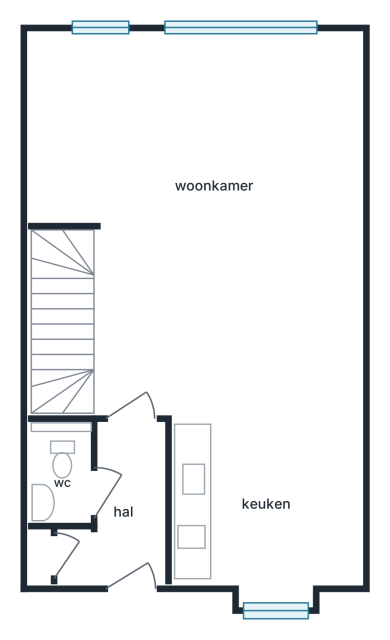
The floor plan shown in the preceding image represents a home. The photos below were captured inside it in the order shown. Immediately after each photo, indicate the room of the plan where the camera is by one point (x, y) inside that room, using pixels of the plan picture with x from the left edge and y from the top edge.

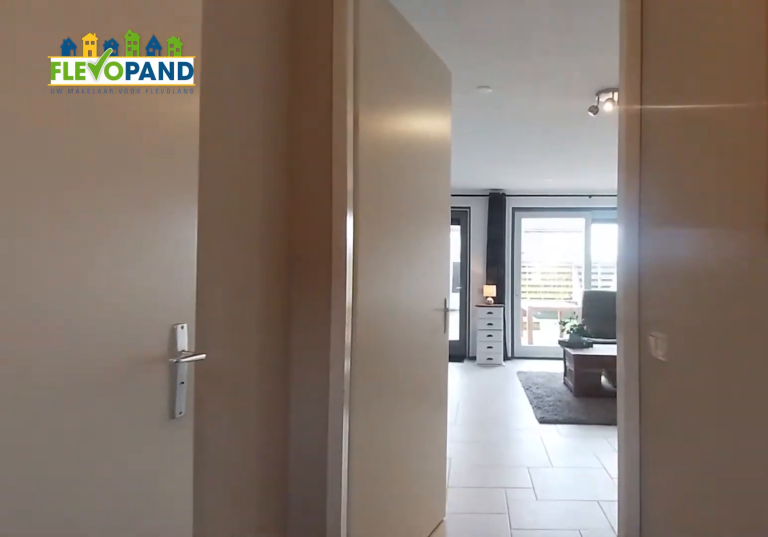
(123, 511)
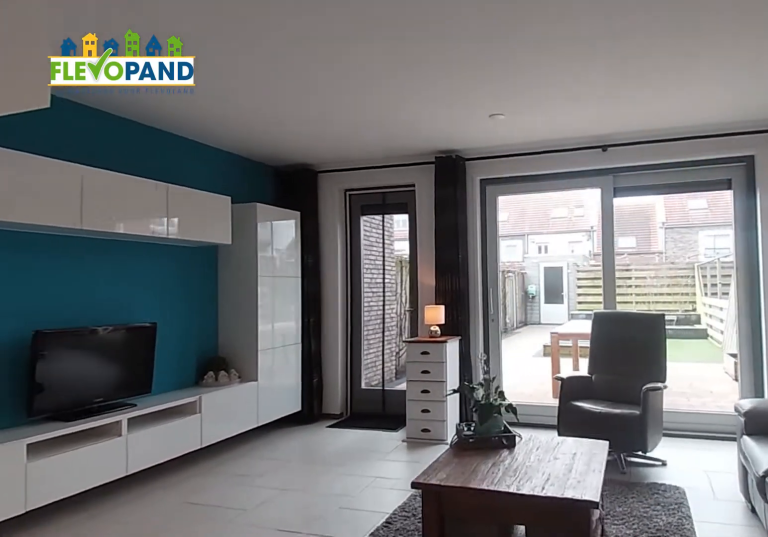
(206, 180)
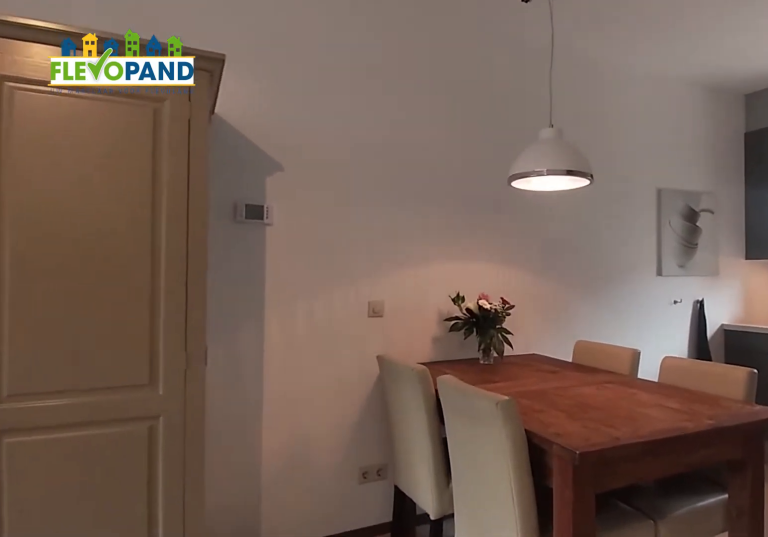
(206, 180)
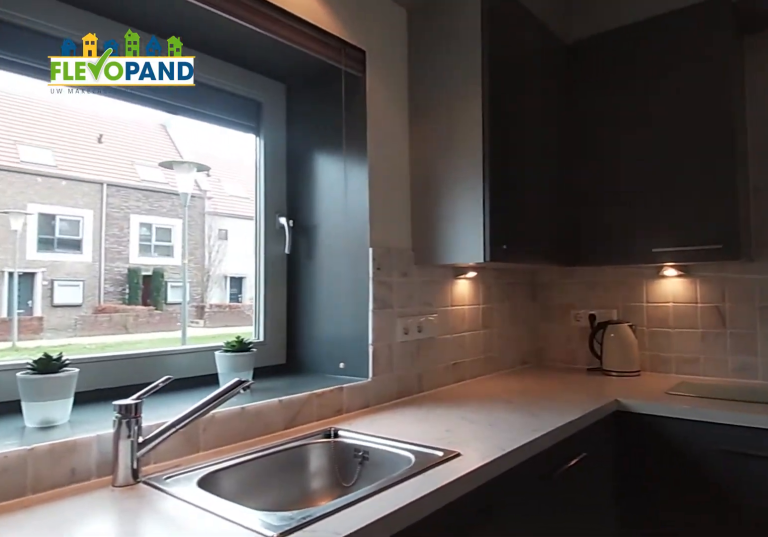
(267, 502)
